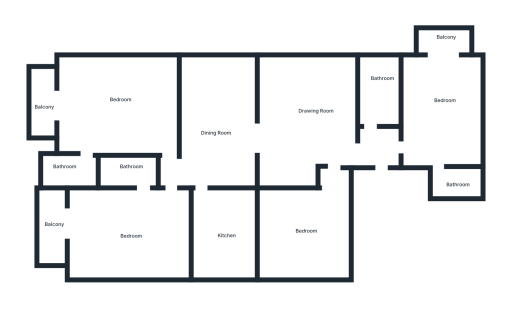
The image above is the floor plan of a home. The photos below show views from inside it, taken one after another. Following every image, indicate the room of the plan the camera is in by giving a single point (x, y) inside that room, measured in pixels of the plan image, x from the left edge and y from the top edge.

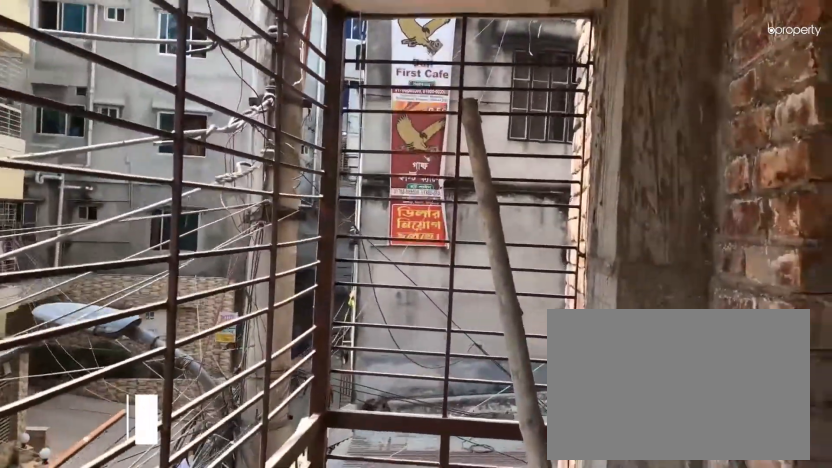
(445, 44)
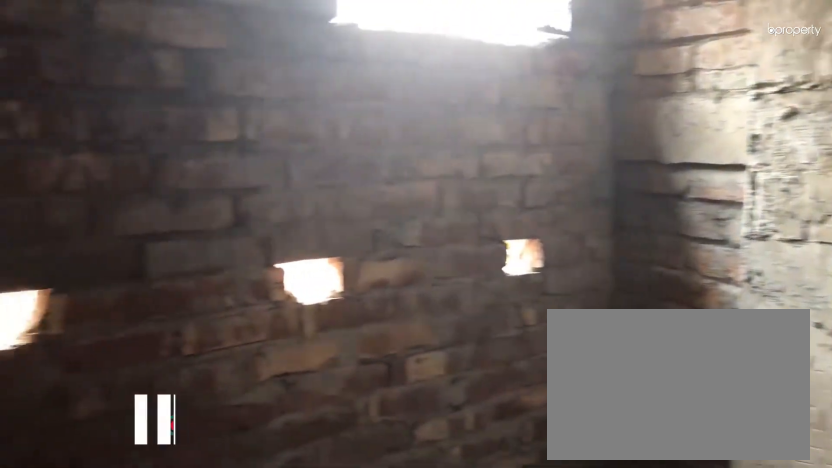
(451, 182)
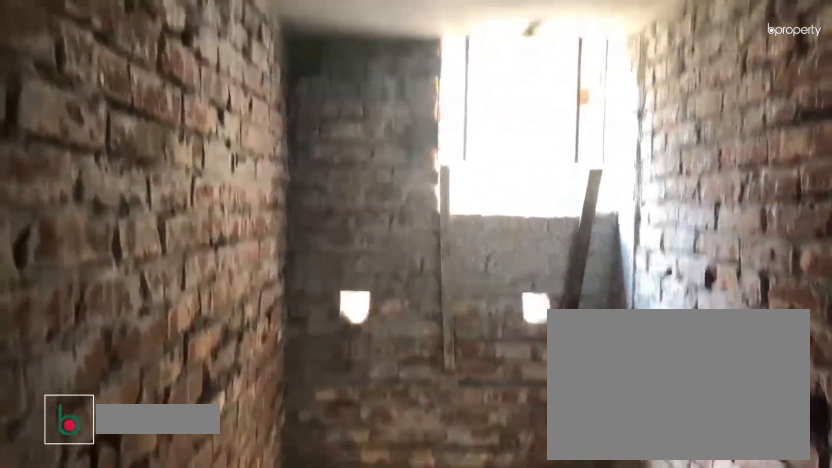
(375, 93)
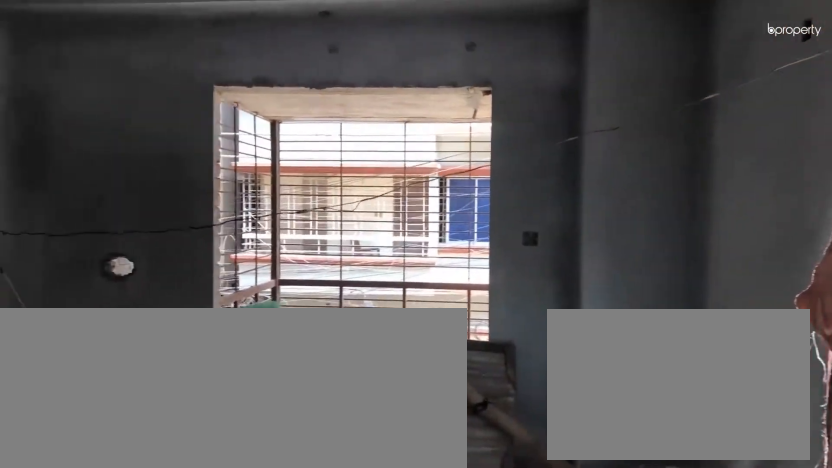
(113, 110)
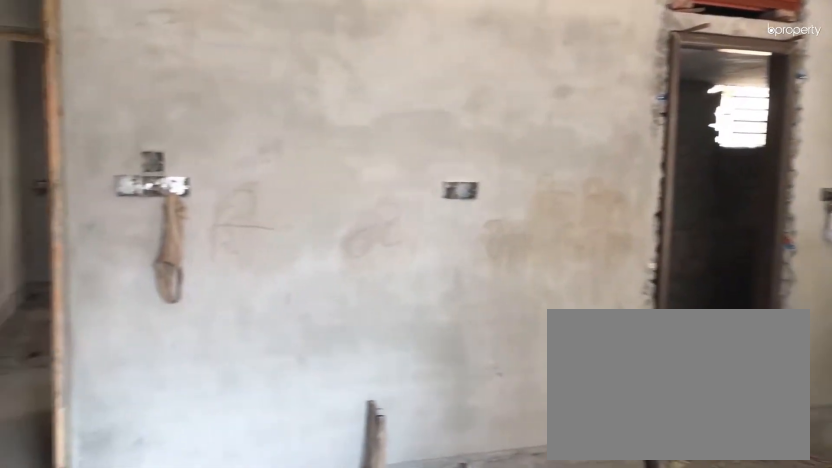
(113, 110)
